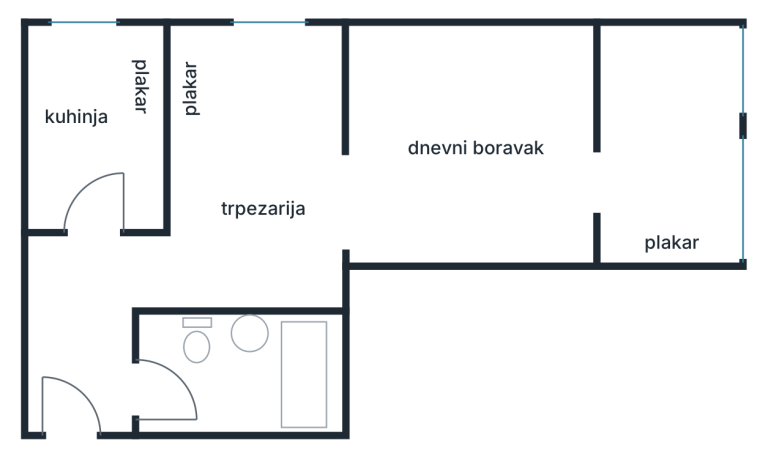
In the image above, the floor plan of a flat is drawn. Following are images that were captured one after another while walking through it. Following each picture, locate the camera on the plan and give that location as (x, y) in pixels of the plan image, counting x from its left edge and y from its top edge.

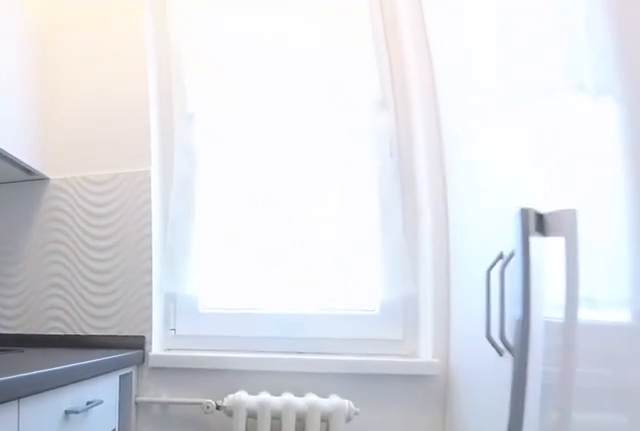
(96, 210)
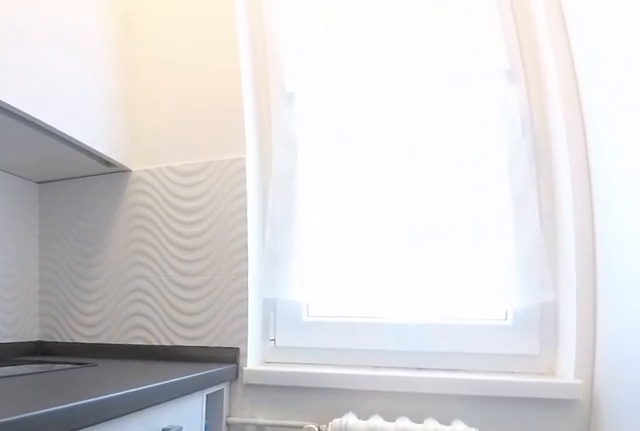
(96, 155)
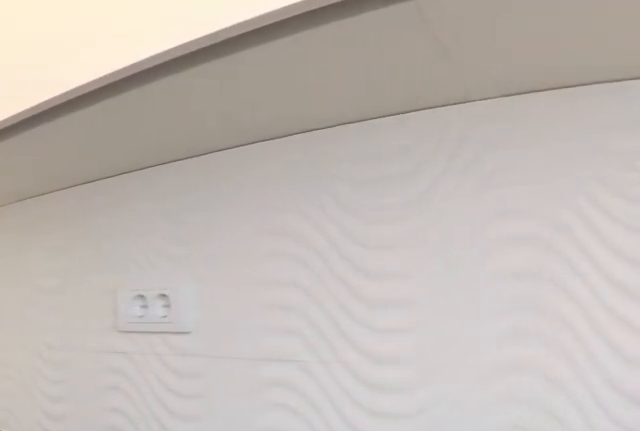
(112, 39)
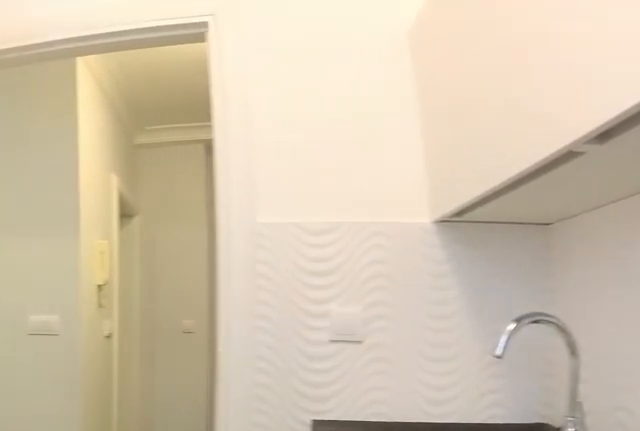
(98, 26)
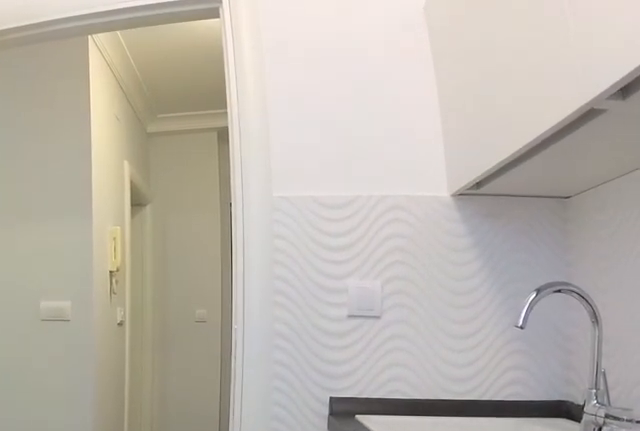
(97, 82)
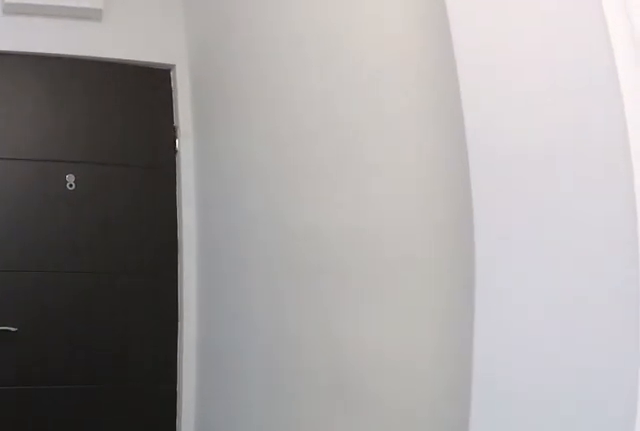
(94, 300)
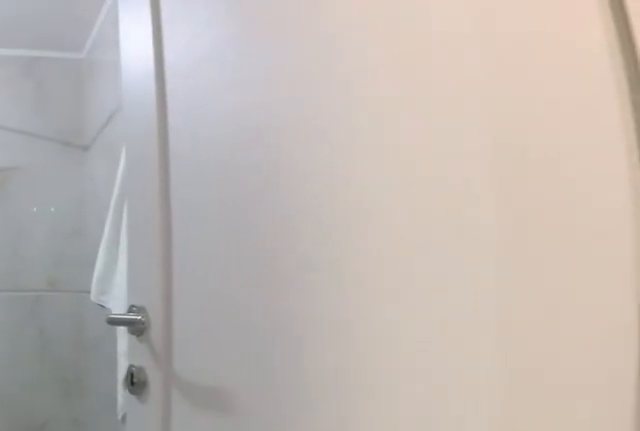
(110, 395)
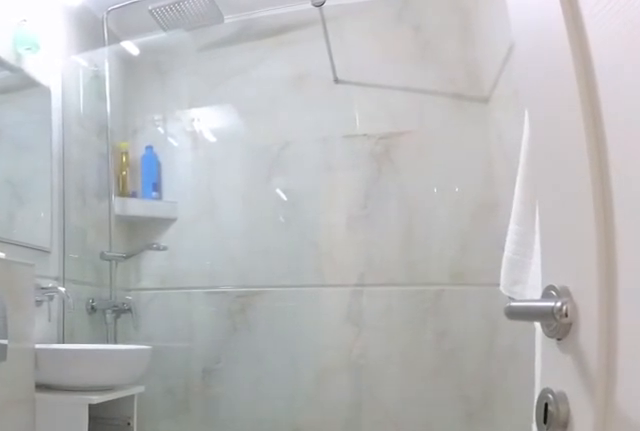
(132, 398)
